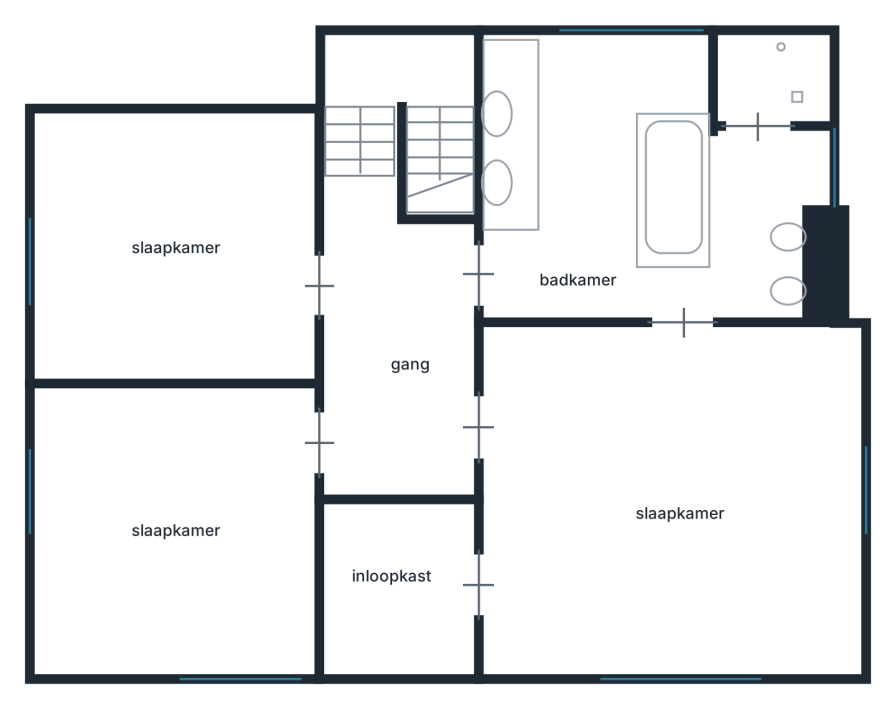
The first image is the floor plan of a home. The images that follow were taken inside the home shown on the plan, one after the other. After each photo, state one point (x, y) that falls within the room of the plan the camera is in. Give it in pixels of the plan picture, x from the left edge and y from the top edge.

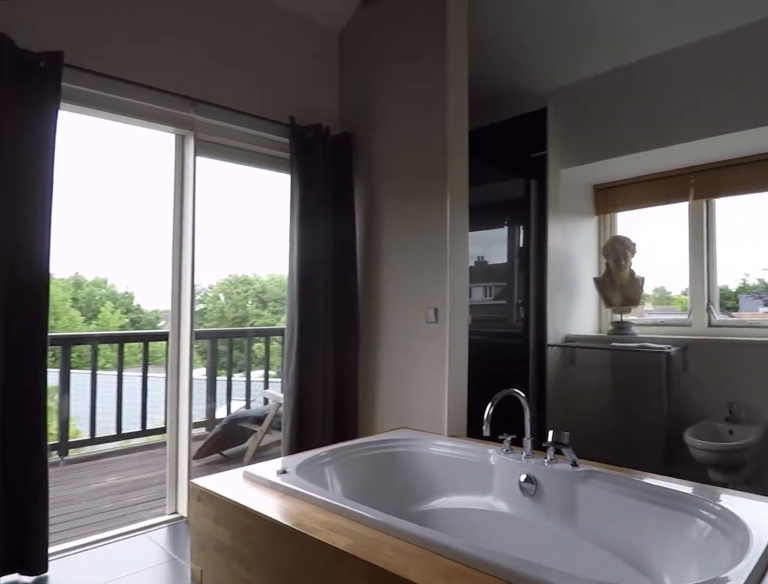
(693, 96)
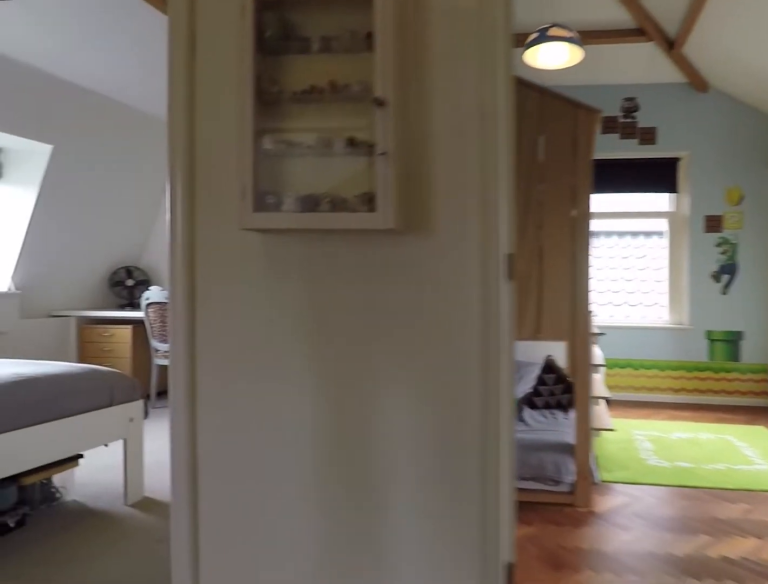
(397, 348)
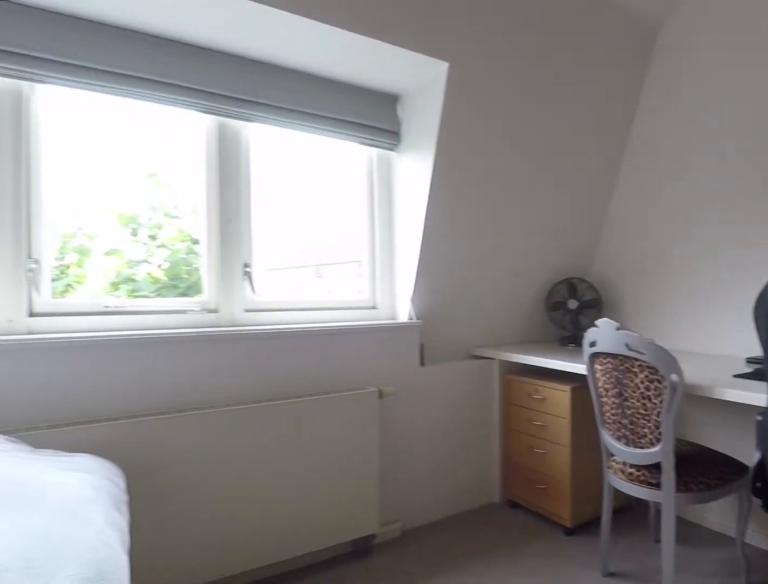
(176, 528)
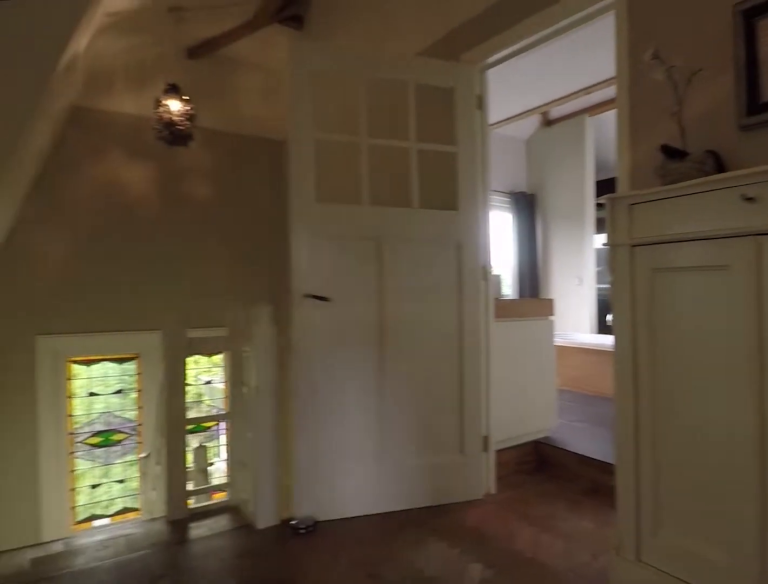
(397, 348)
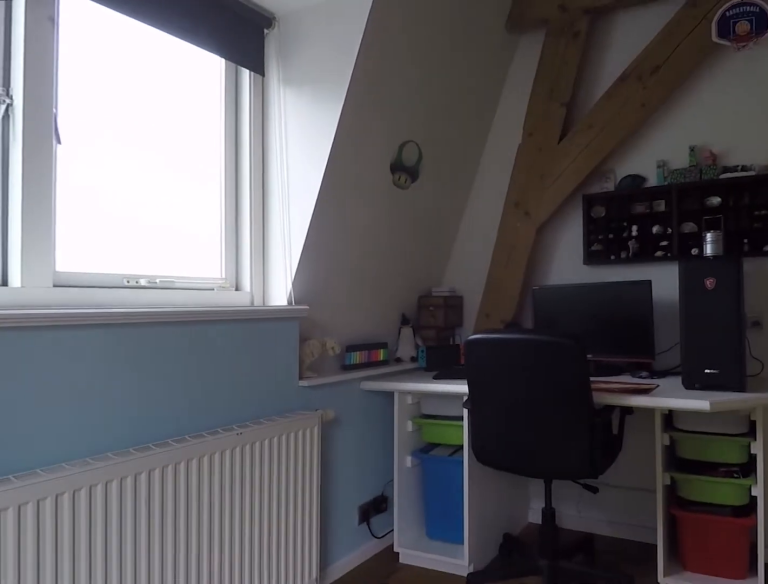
(176, 254)
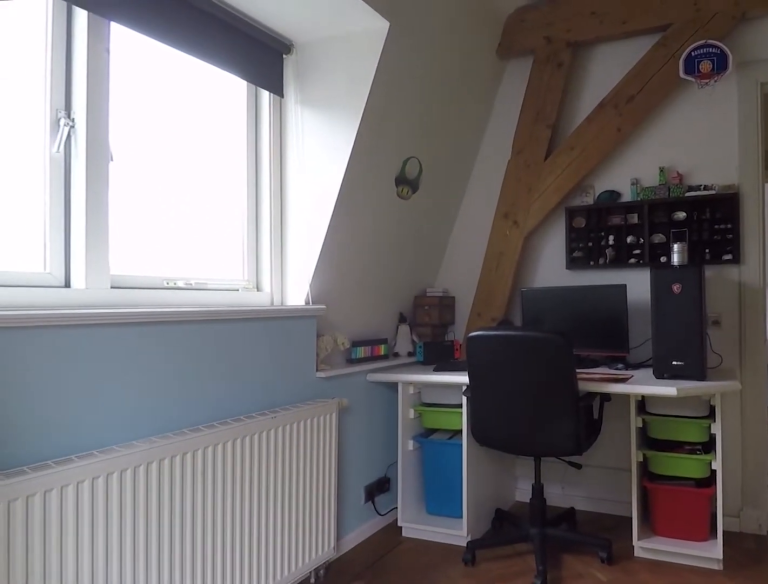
(176, 254)
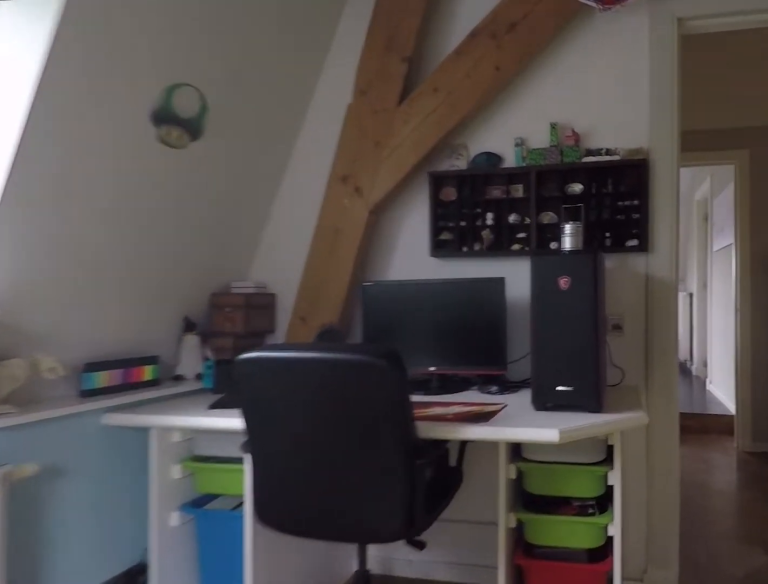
(176, 254)
